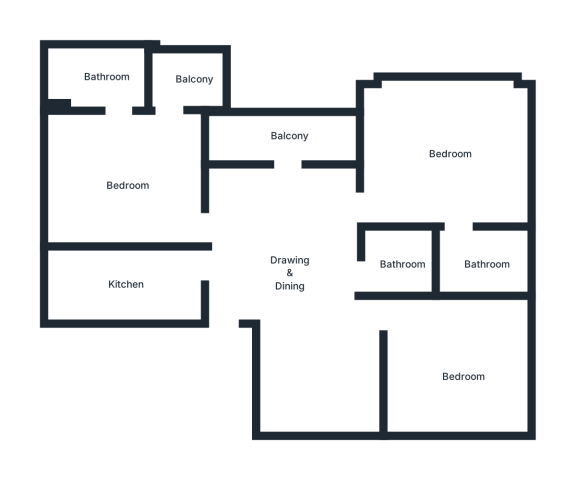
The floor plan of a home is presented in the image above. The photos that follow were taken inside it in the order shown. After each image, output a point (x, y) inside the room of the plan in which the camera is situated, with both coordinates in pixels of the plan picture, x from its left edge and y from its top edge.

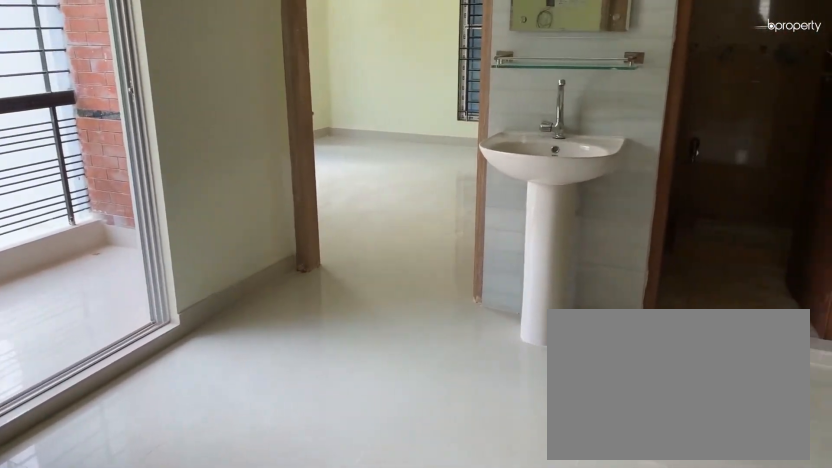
(290, 281)
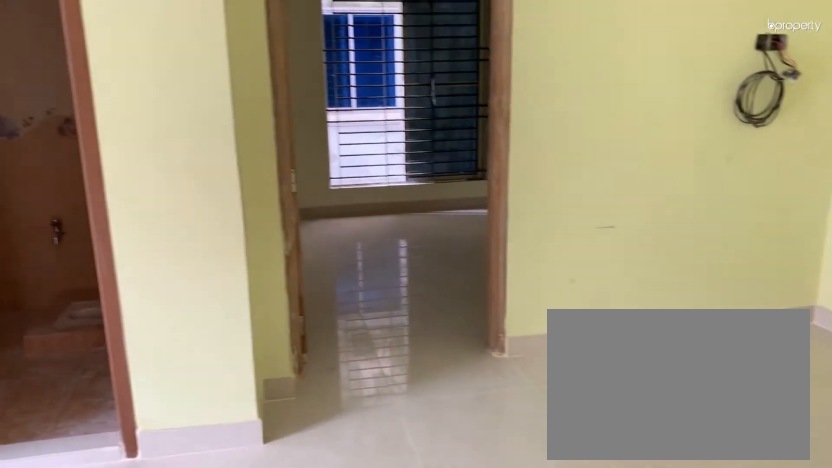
(318, 380)
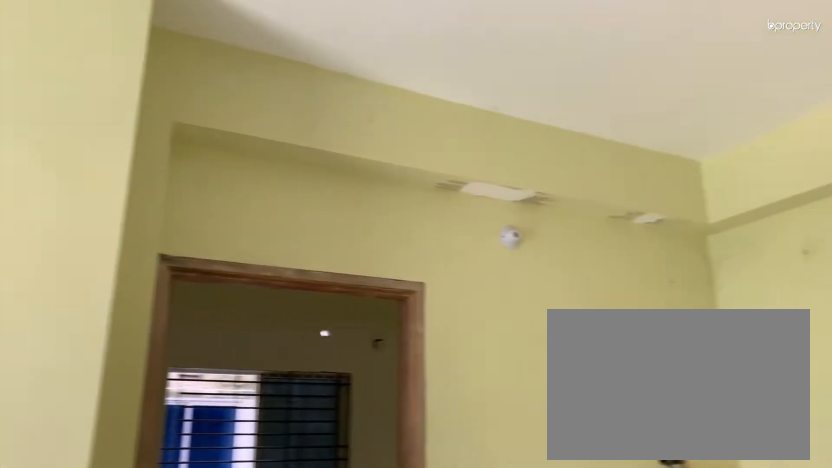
(318, 380)
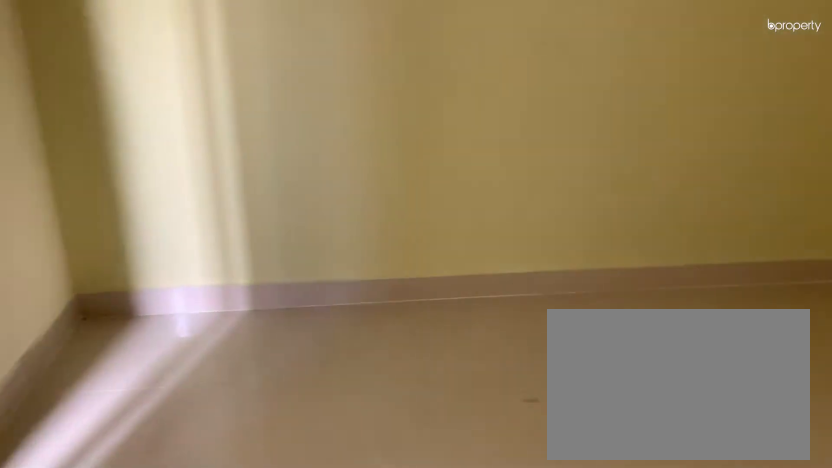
(461, 374)
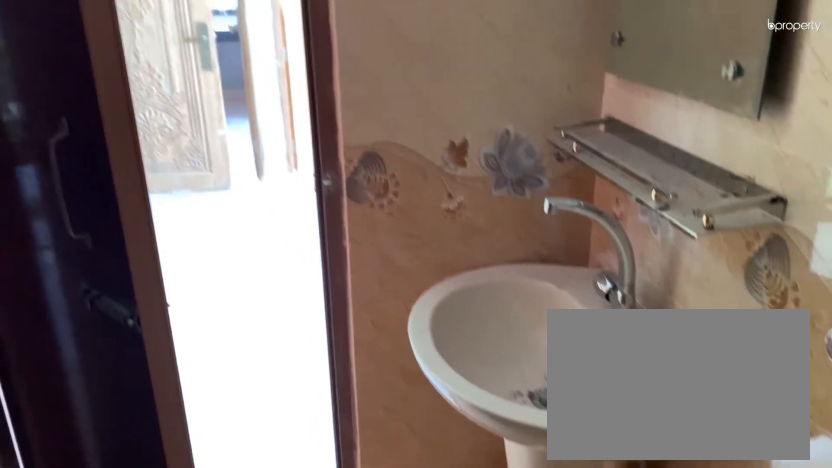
(403, 263)
